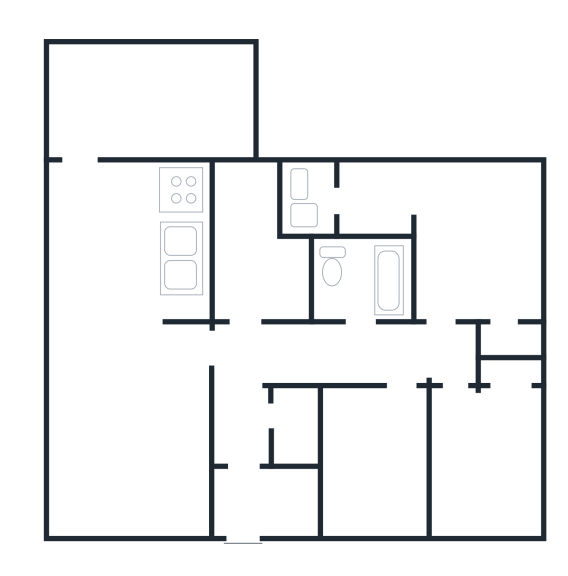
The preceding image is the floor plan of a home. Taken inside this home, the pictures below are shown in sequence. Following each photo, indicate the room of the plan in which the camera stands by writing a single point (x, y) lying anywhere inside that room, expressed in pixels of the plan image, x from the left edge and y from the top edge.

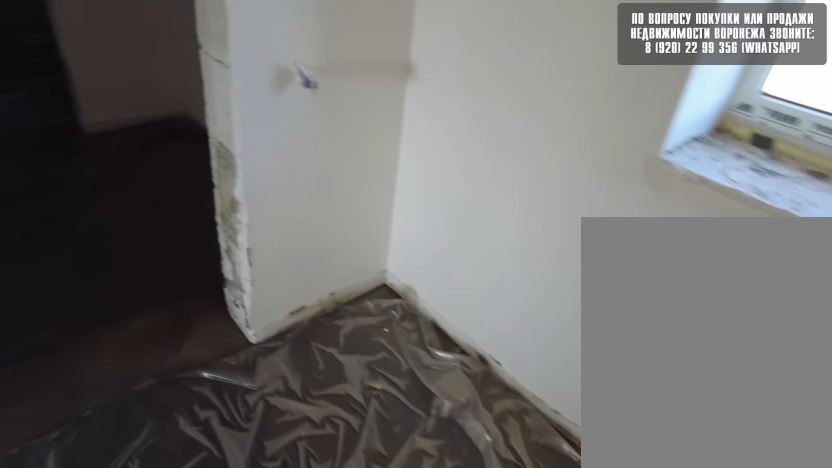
(457, 277)
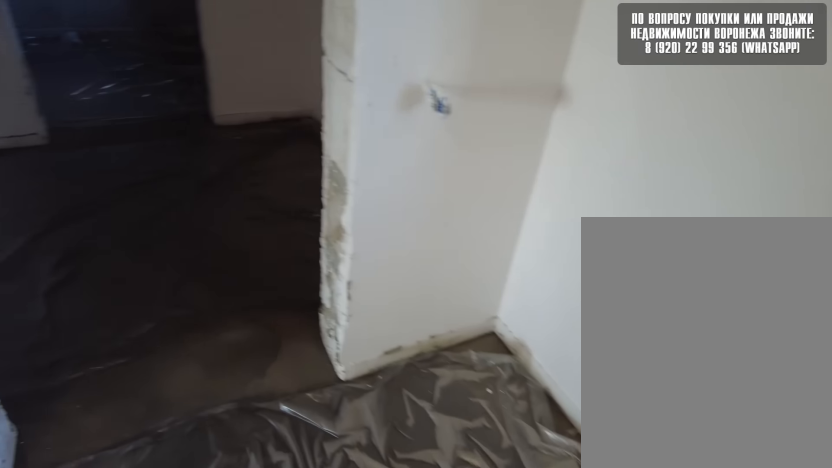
(444, 252)
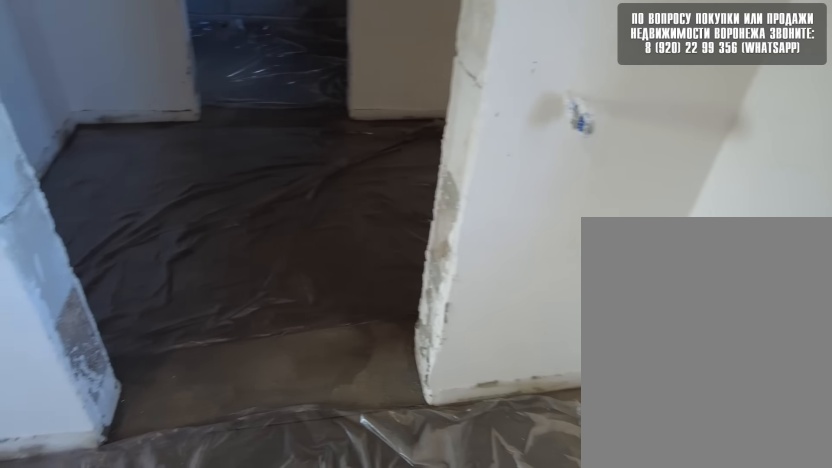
(437, 226)
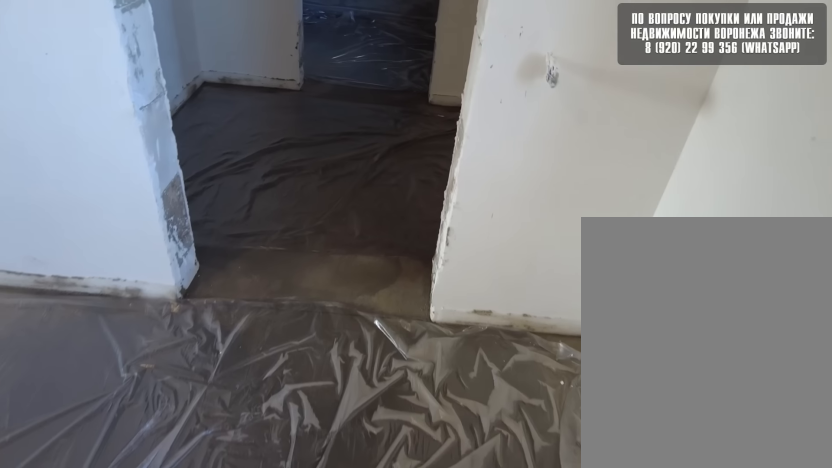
(429, 207)
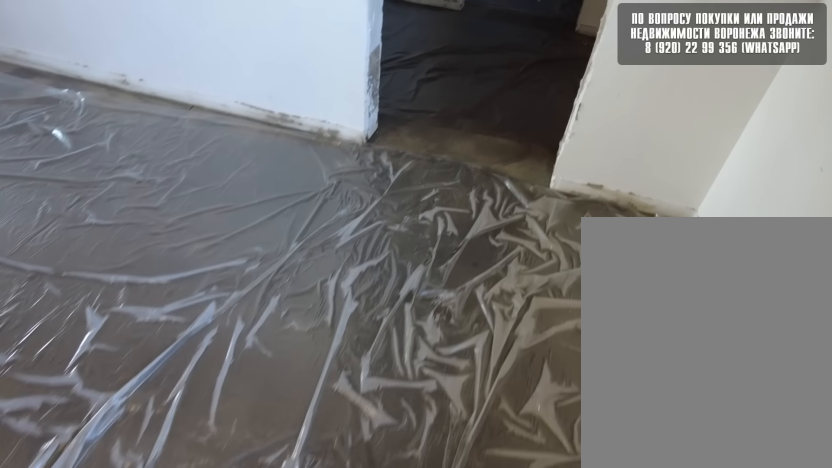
(429, 207)
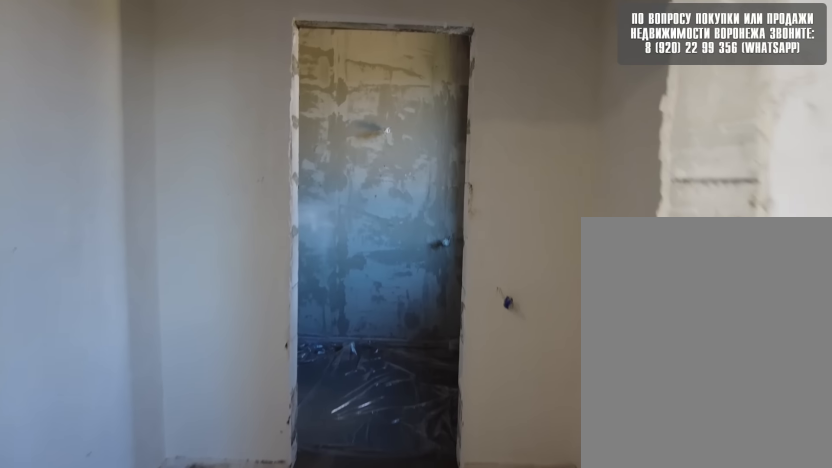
(429, 207)
